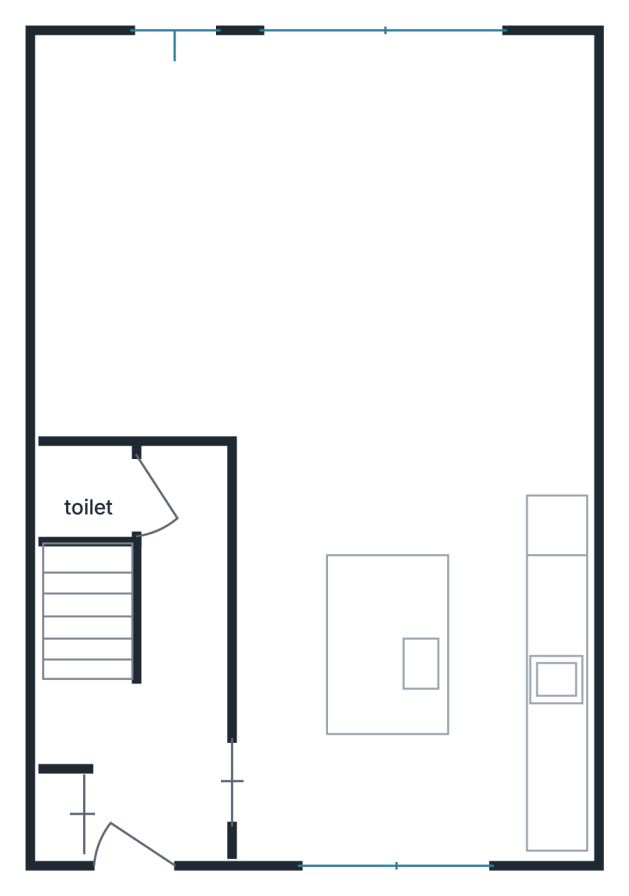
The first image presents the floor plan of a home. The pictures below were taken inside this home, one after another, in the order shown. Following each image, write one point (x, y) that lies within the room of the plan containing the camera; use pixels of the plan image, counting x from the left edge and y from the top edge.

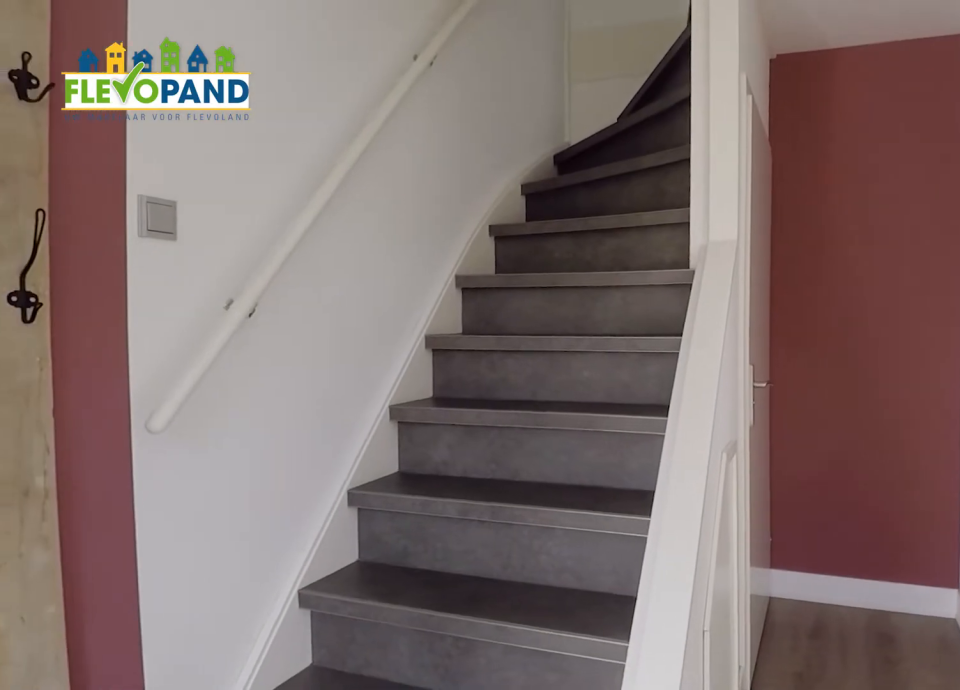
(190, 642)
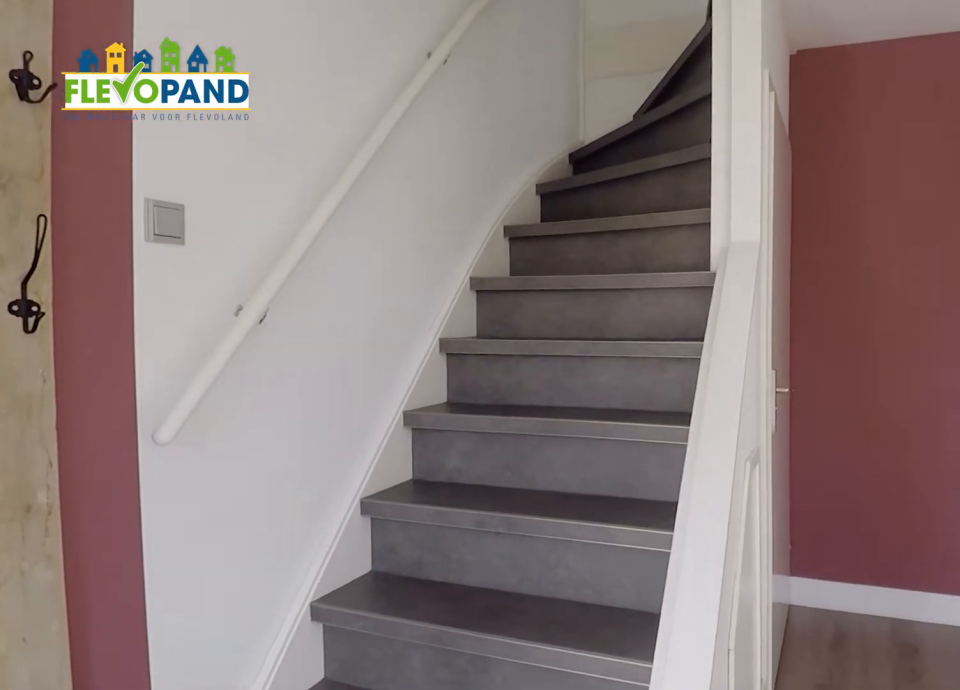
(190, 642)
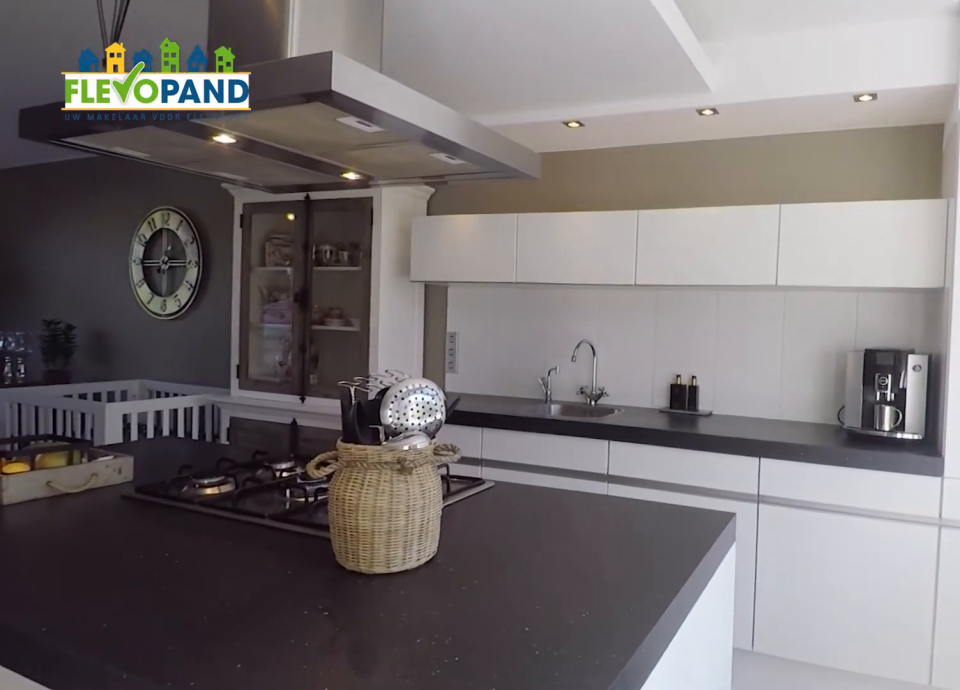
(413, 671)
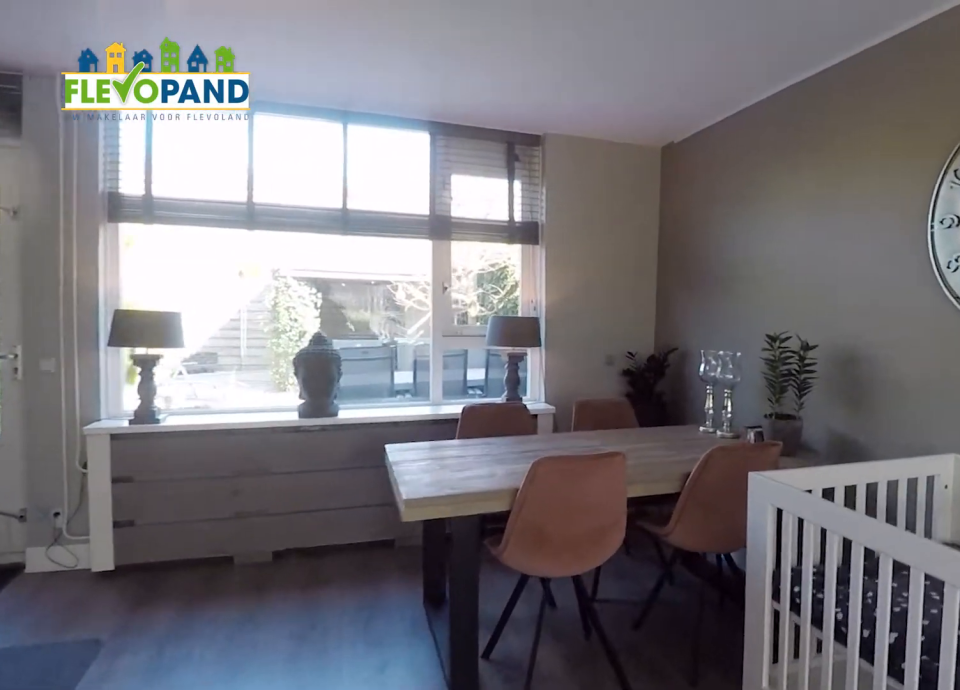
(291, 199)
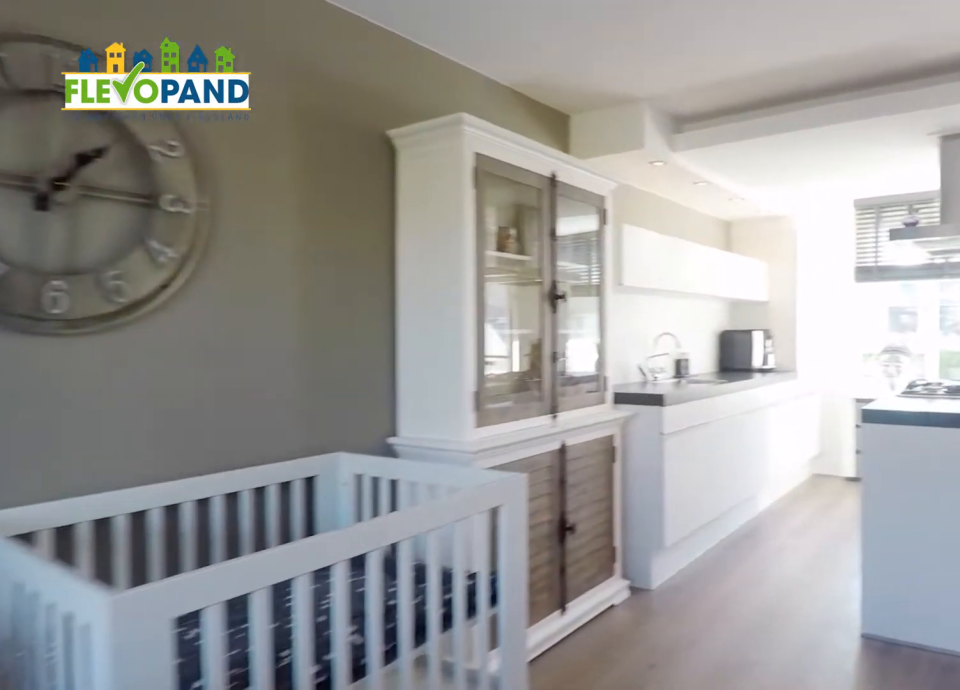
(291, 199)
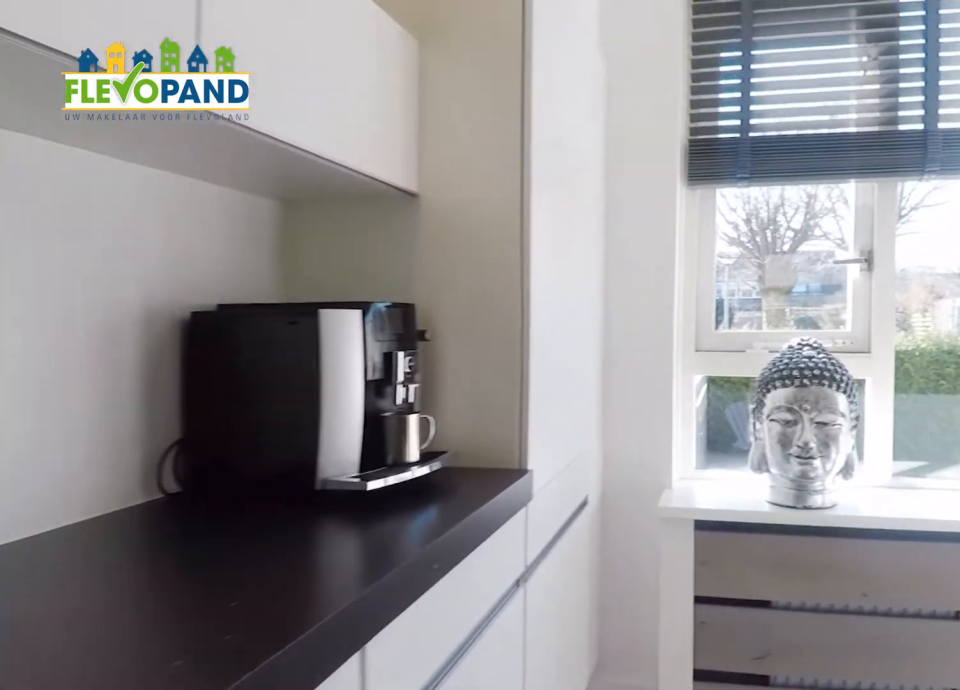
(413, 671)
